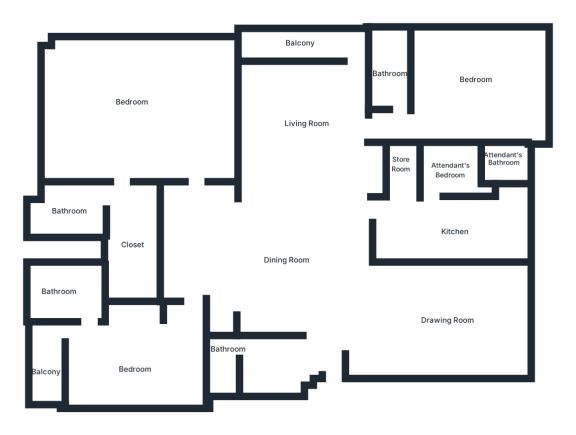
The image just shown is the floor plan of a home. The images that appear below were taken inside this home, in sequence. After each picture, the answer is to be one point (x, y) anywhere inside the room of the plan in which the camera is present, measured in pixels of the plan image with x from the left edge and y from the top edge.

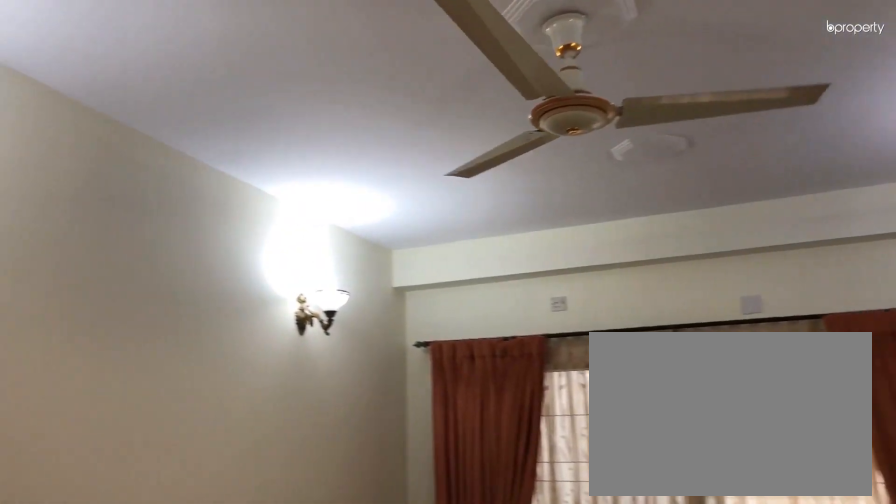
(434, 314)
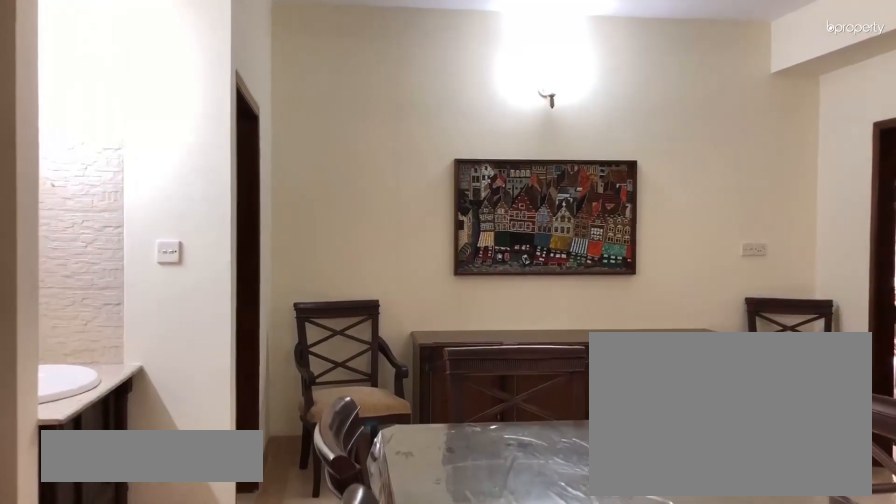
(245, 254)
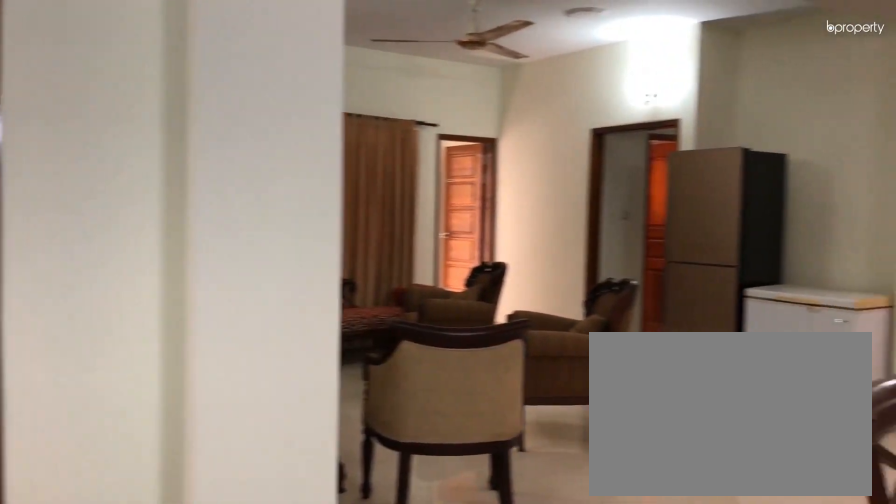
(245, 254)
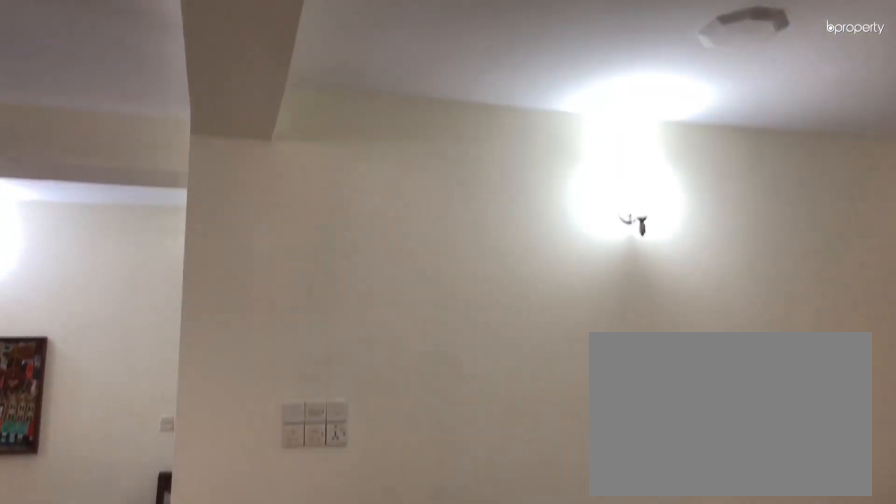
(305, 139)
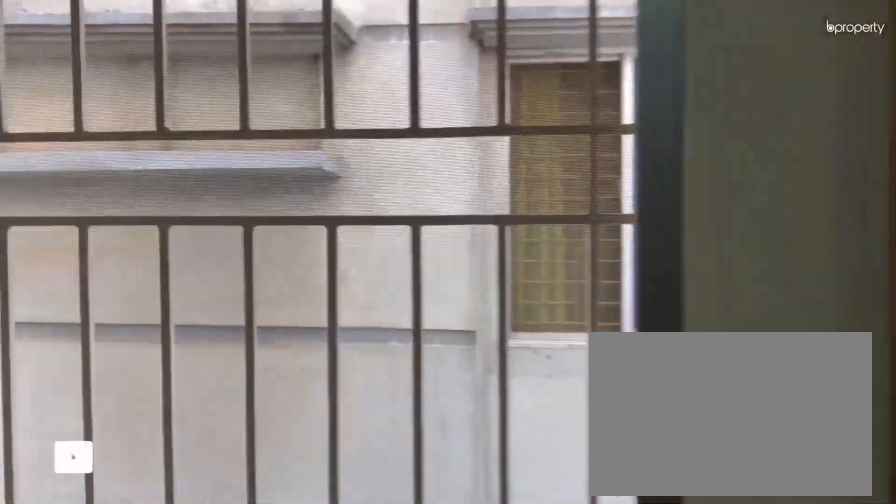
(320, 42)
